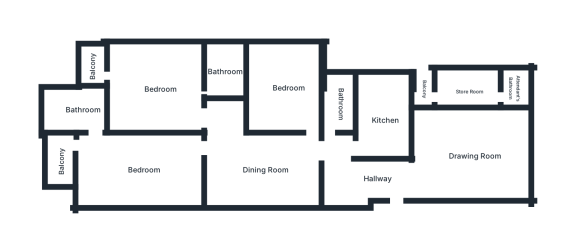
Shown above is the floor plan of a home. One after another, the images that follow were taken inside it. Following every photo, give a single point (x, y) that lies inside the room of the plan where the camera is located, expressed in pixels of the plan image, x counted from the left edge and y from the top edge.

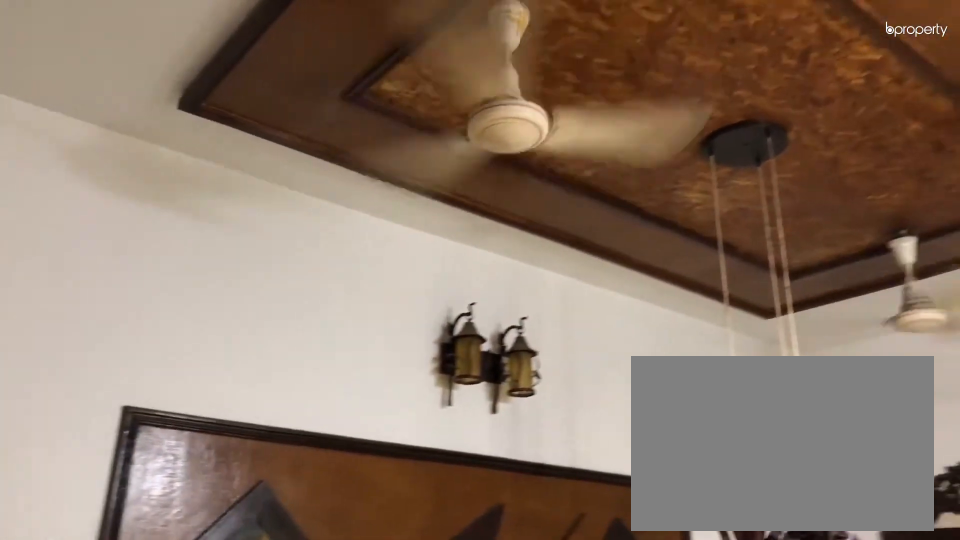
(264, 166)
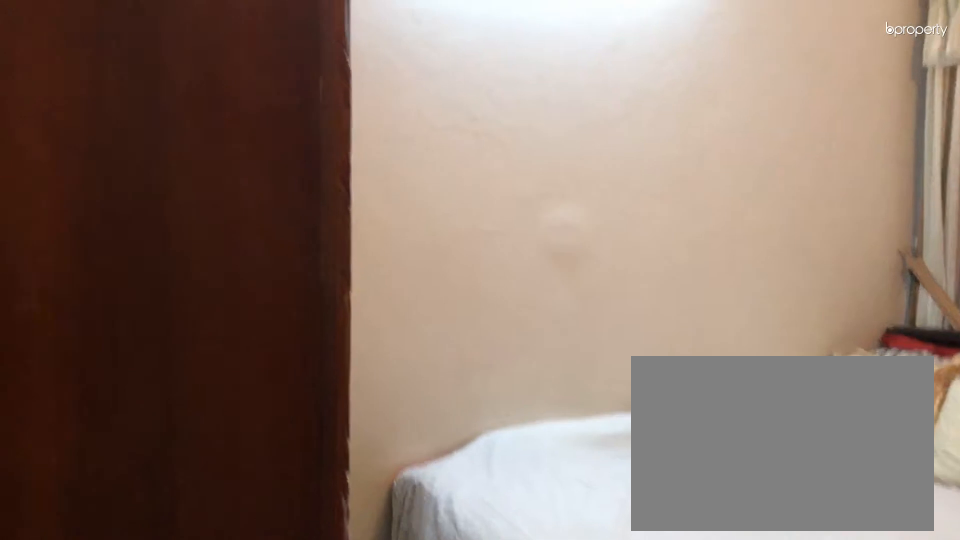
(284, 88)
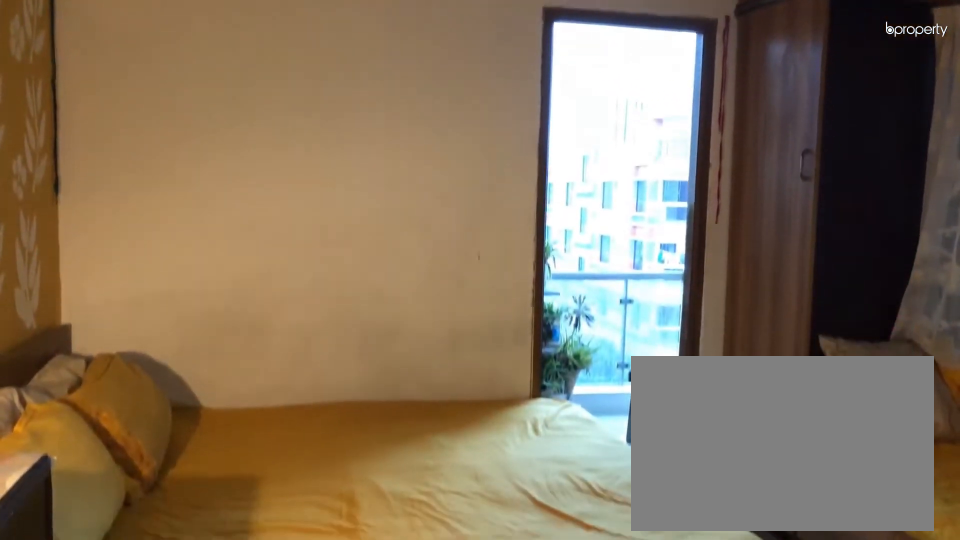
(157, 84)
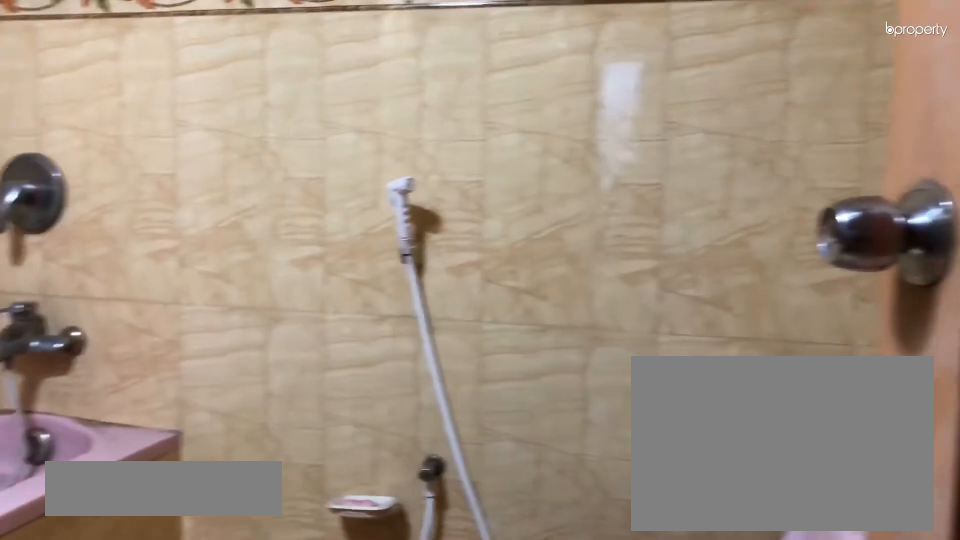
(225, 74)
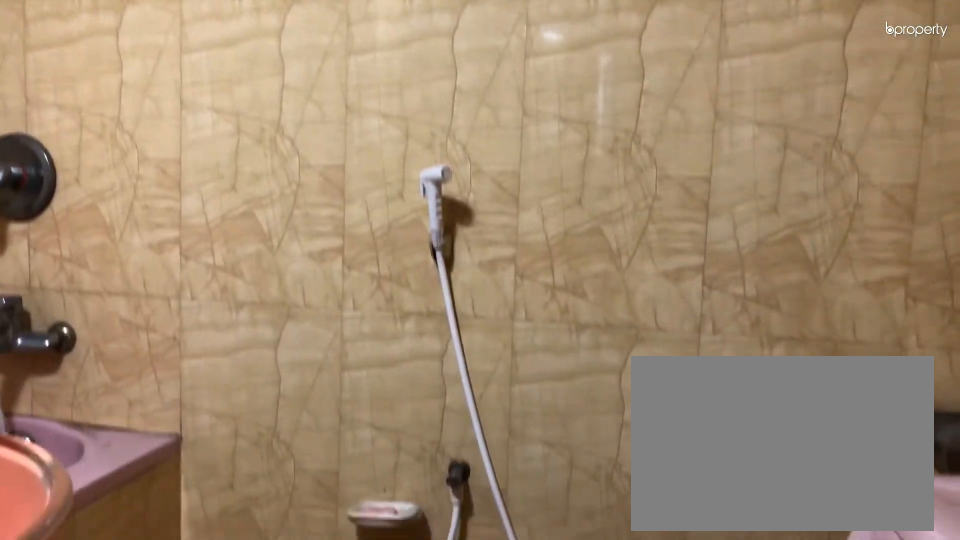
(225, 74)
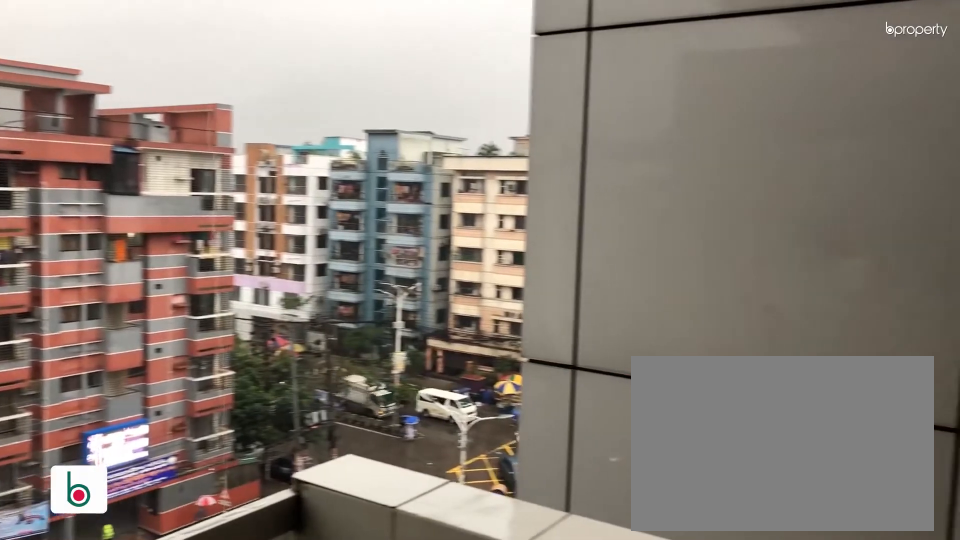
(90, 61)
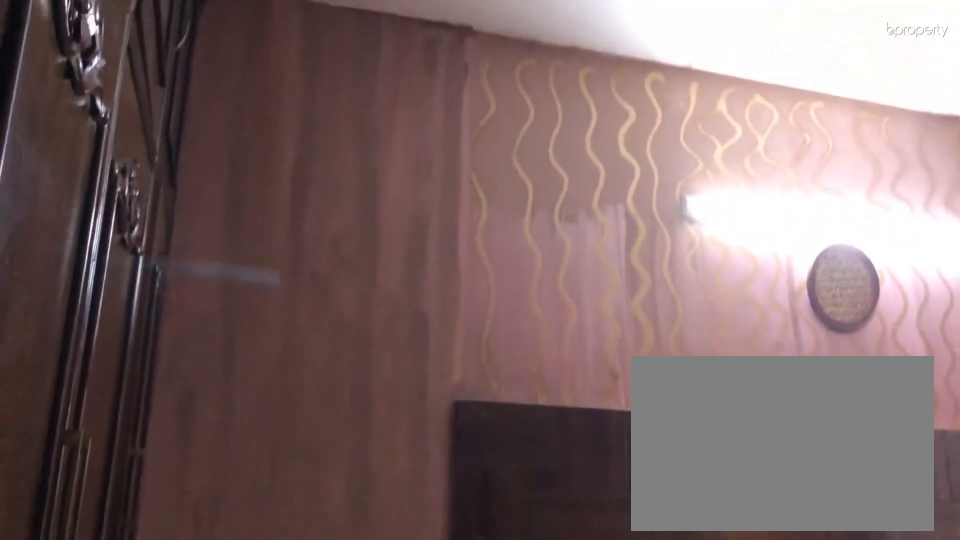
(144, 172)
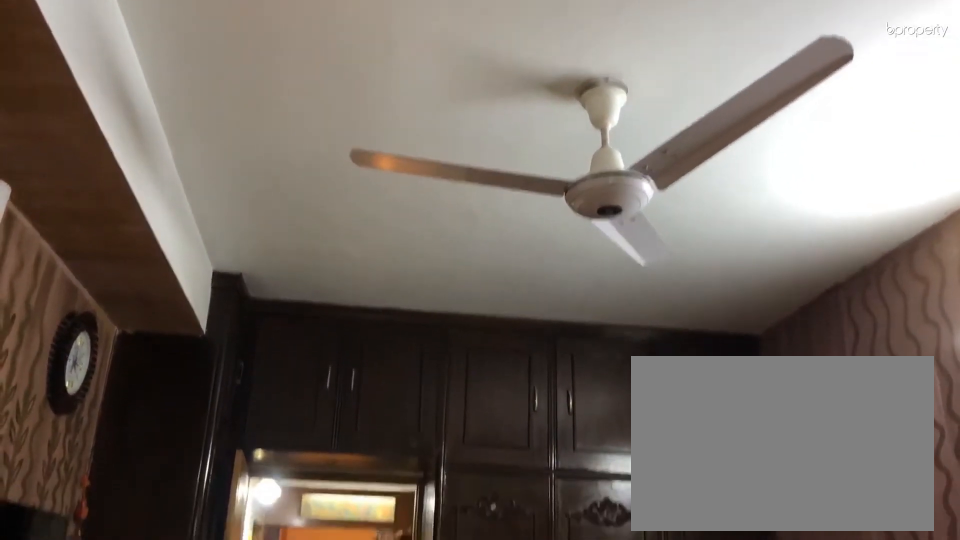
(144, 172)
